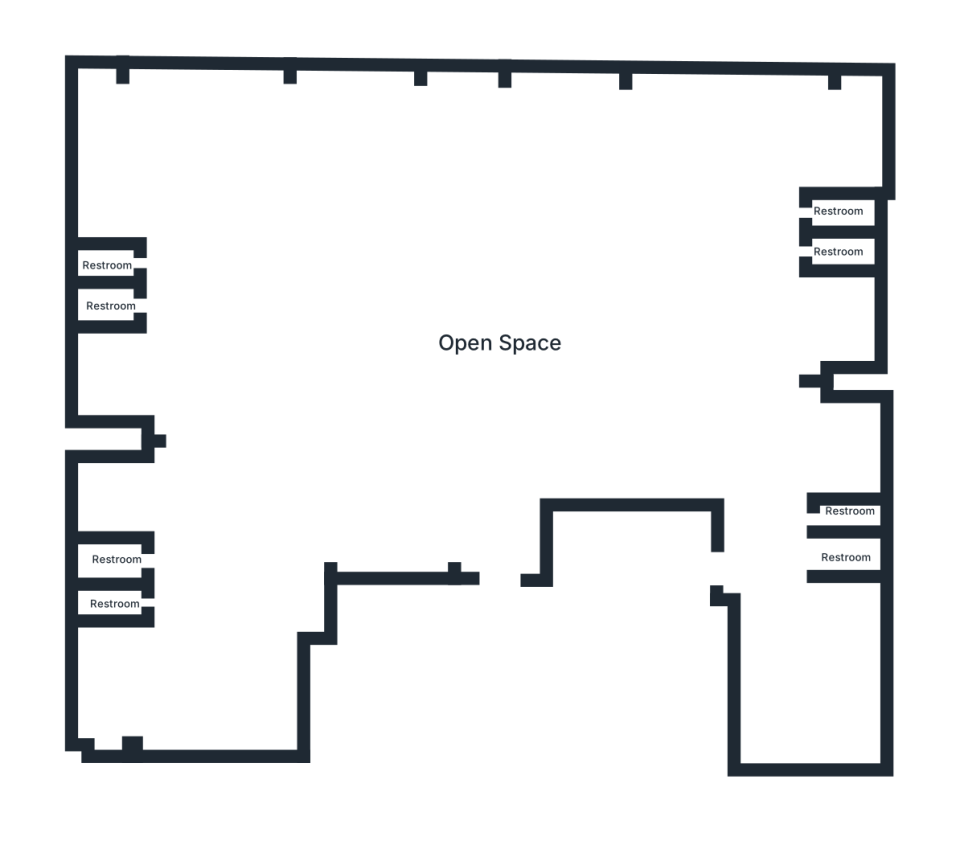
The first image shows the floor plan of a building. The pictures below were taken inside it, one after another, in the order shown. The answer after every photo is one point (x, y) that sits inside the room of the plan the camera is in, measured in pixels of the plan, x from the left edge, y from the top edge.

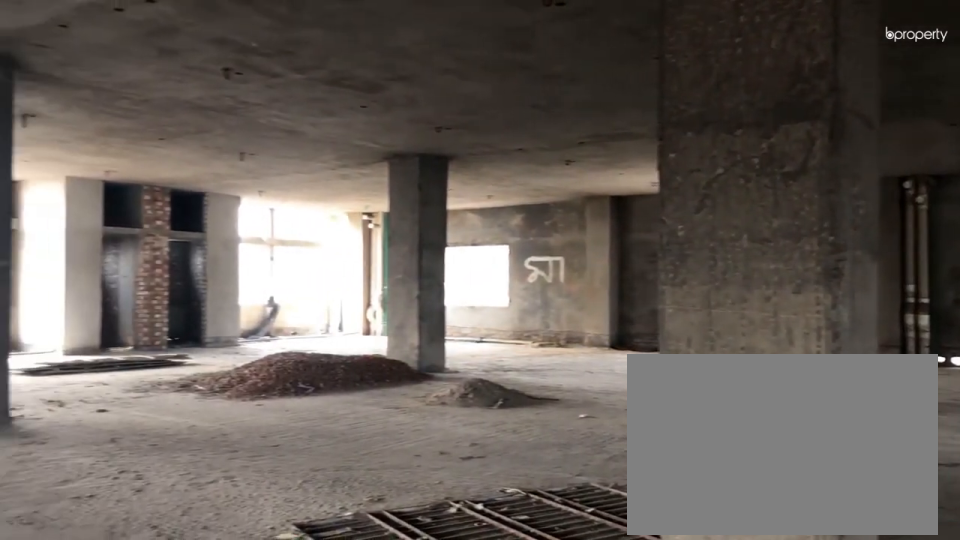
(482, 349)
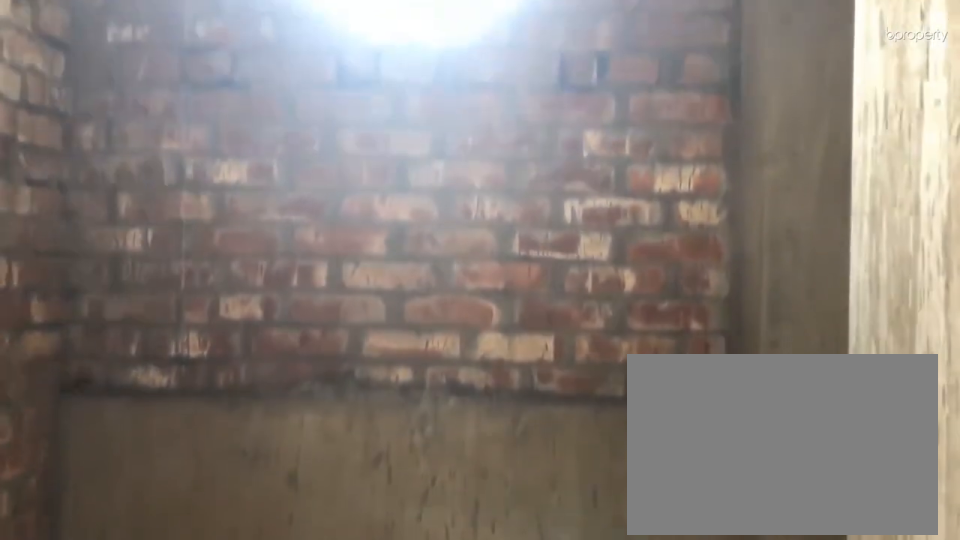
(843, 509)
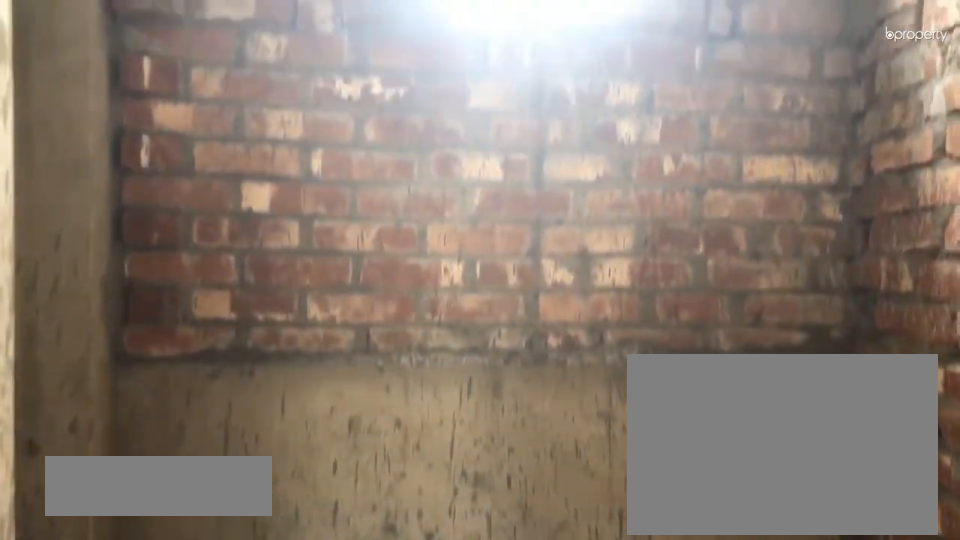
(848, 215)
